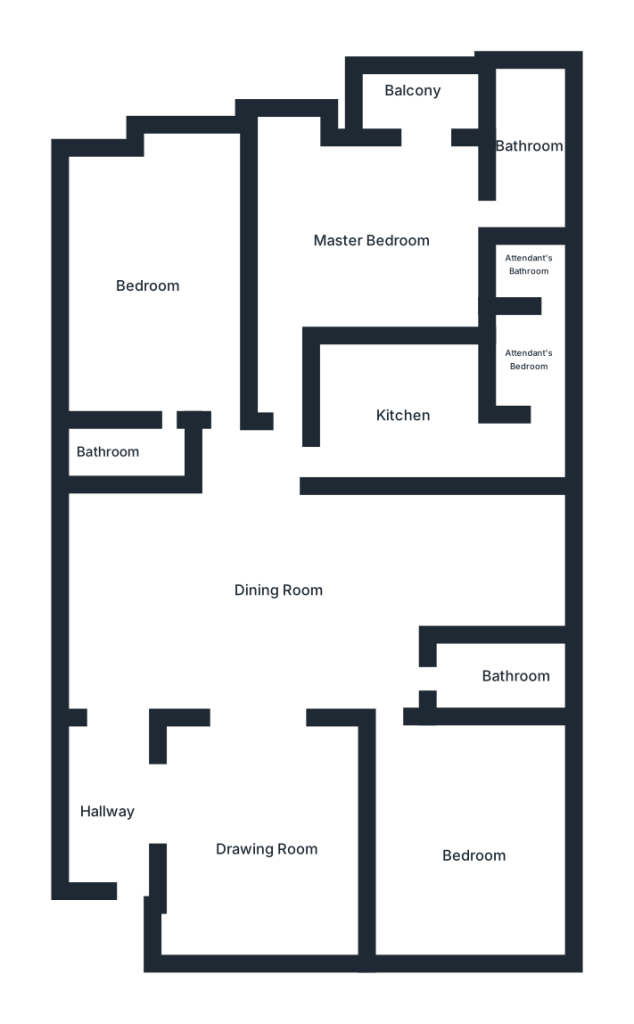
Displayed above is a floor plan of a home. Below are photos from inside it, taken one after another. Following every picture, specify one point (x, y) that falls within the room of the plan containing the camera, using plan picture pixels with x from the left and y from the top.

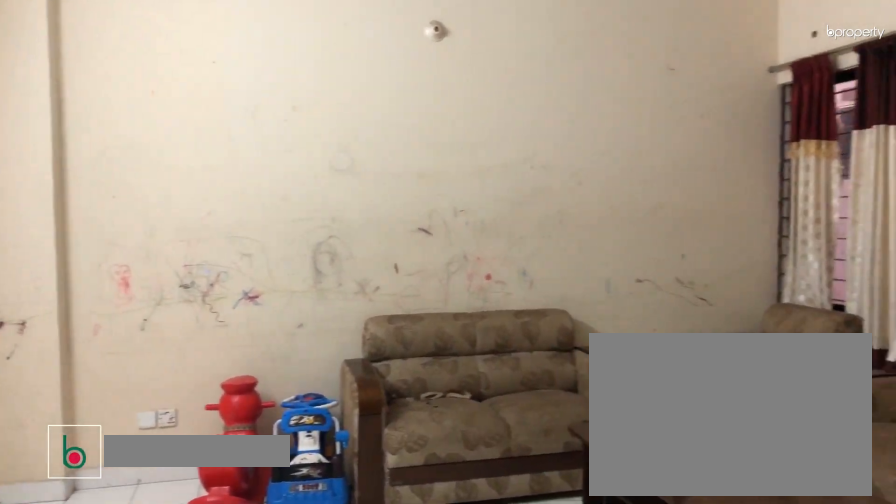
(254, 838)
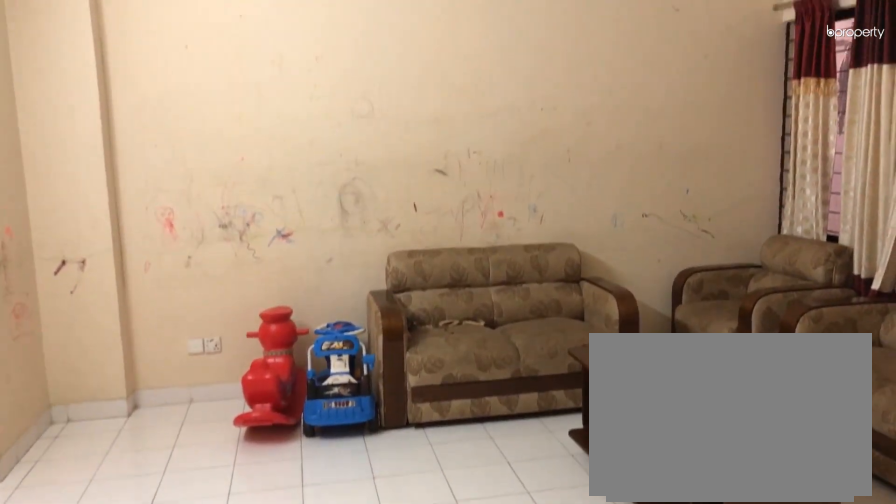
(254, 838)
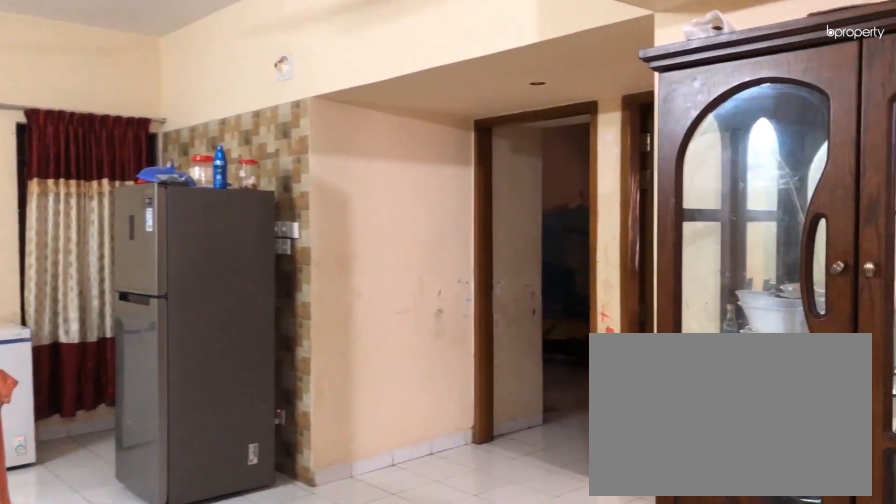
(289, 596)
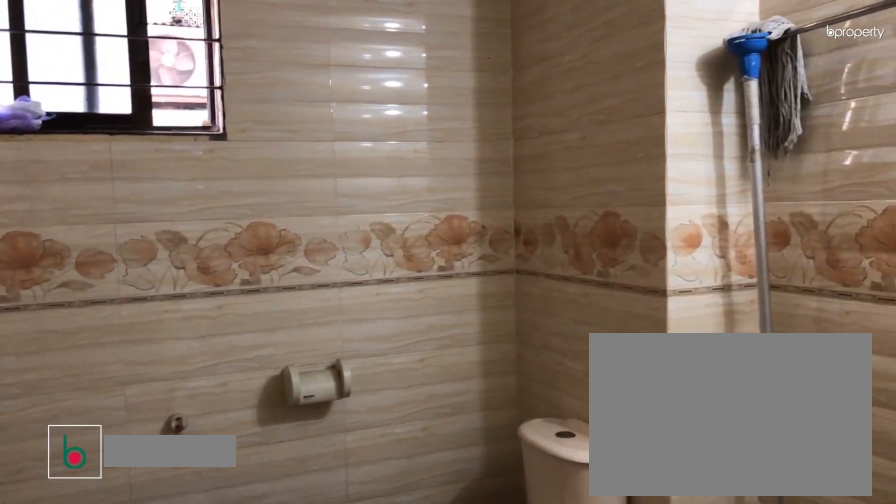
(486, 674)
